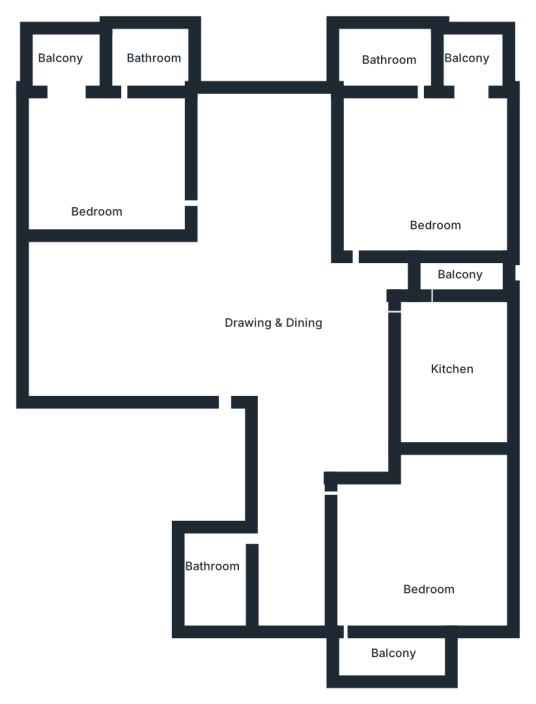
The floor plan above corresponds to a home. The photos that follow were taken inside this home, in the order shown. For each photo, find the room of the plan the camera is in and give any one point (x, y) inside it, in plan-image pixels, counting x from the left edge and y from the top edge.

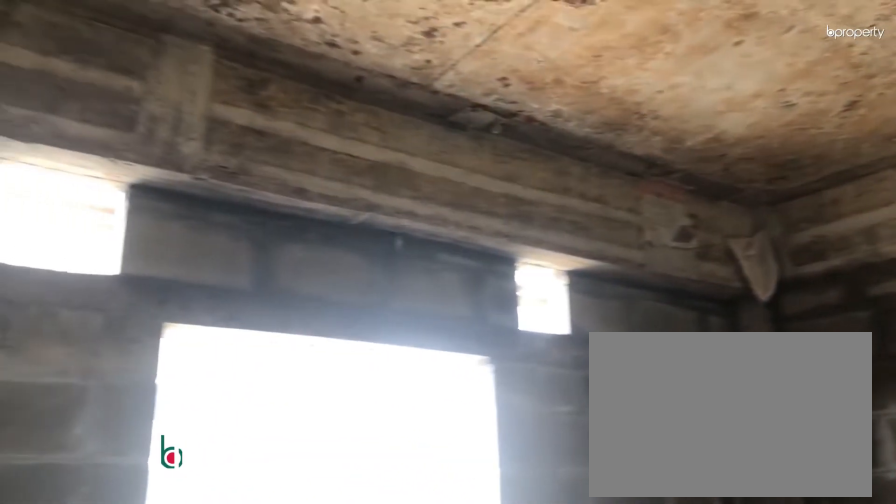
(468, 384)
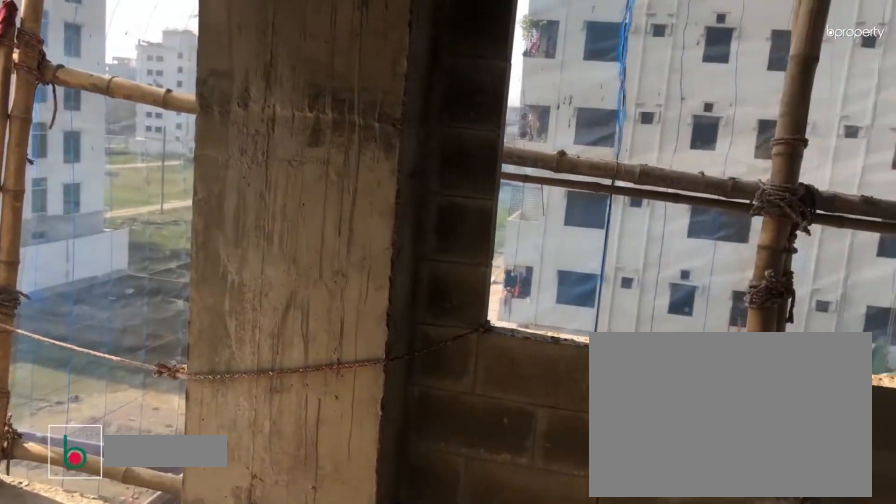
(438, 165)
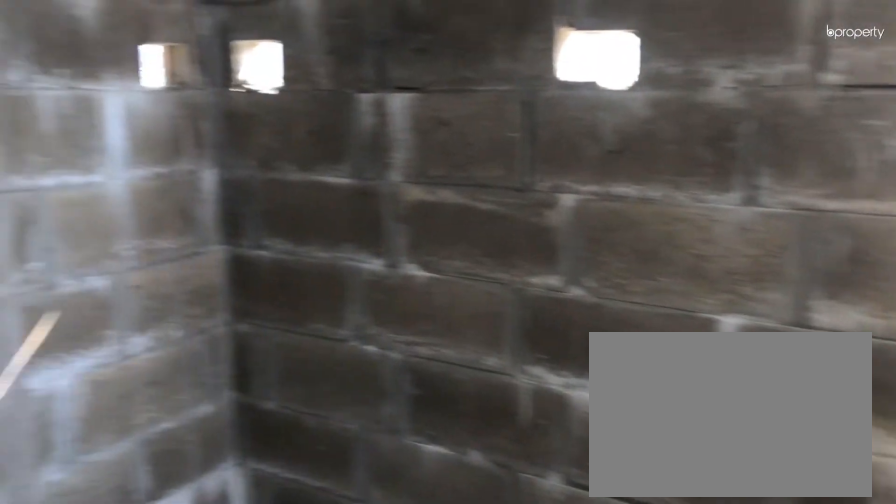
(377, 59)
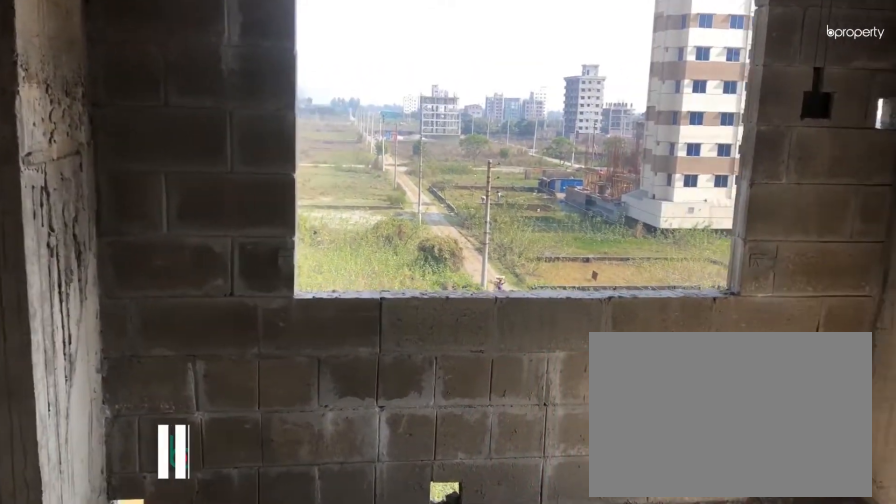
(97, 160)
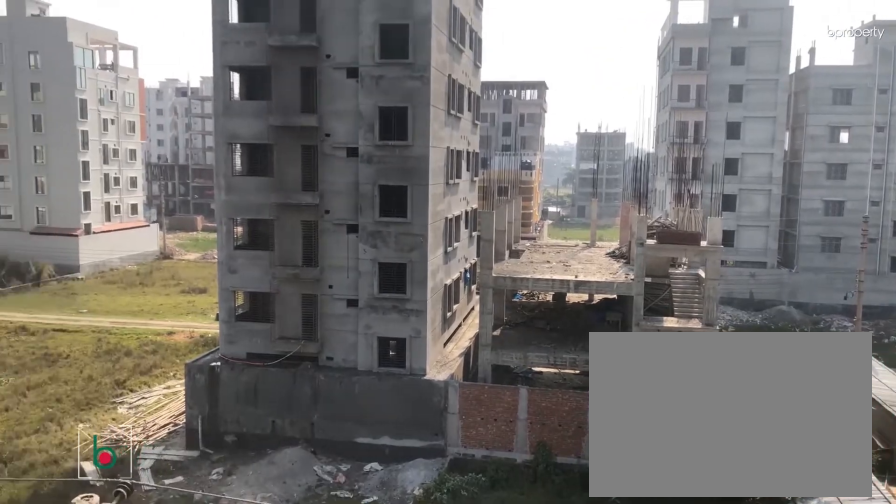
(62, 68)
